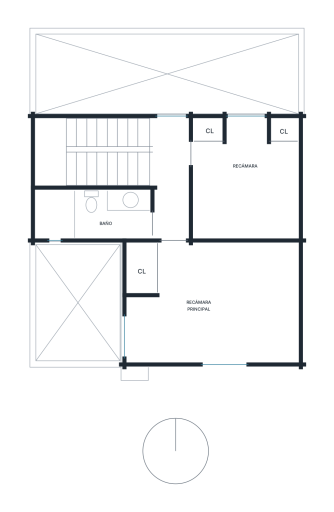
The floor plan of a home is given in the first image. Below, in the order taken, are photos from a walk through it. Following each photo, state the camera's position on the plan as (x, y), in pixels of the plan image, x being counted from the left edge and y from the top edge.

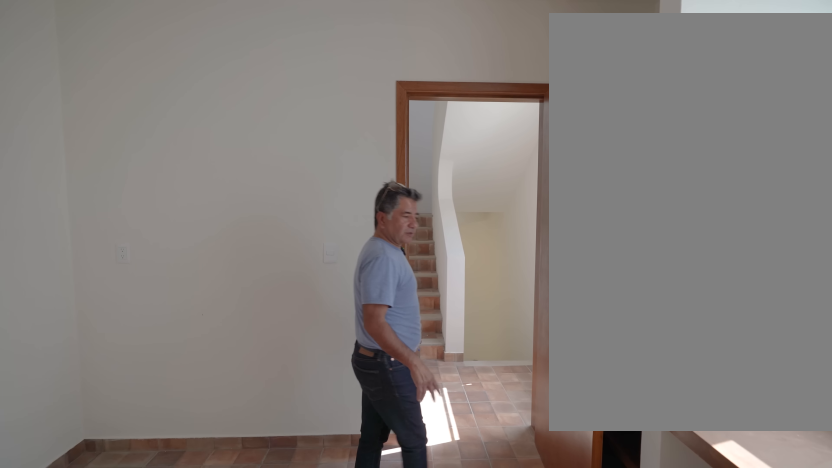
(247, 191)
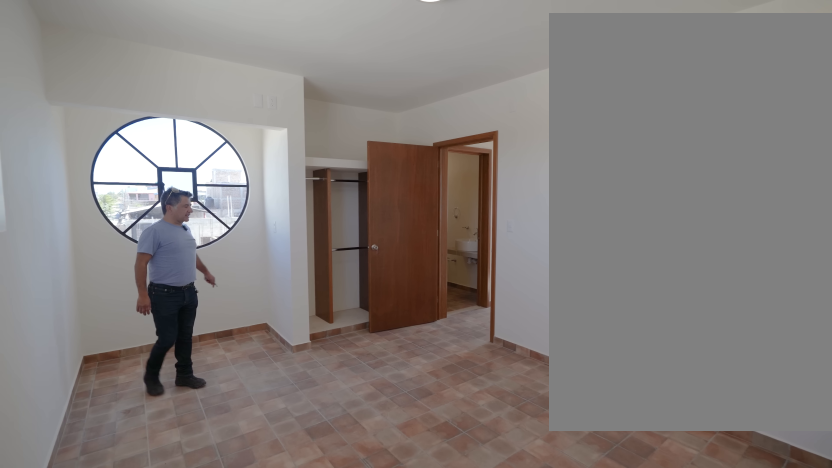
(237, 311)
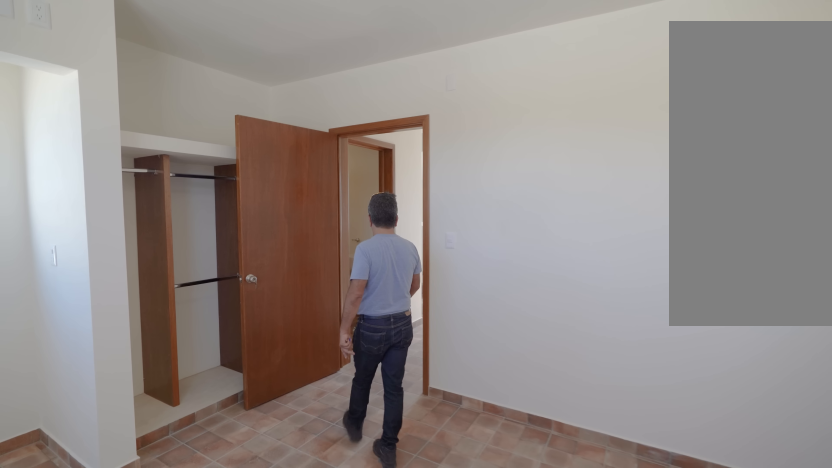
(234, 310)
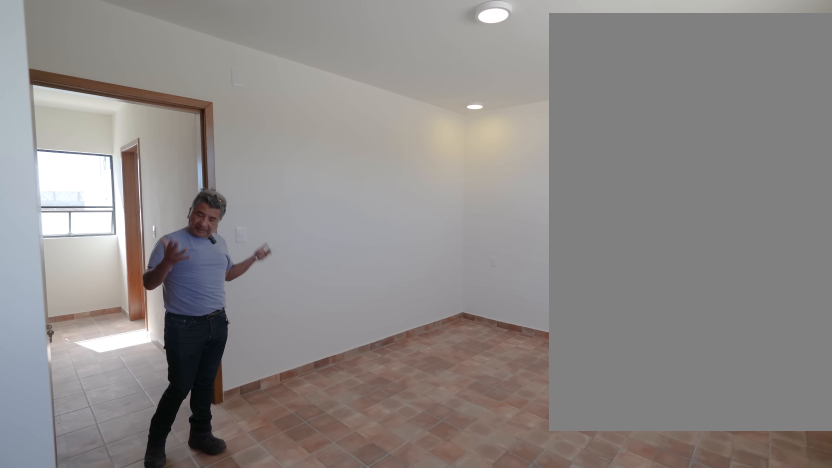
(175, 298)
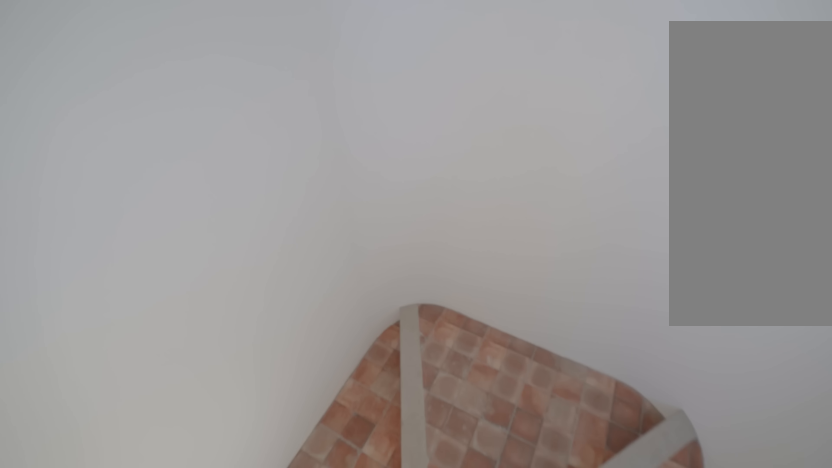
(49, 141)
